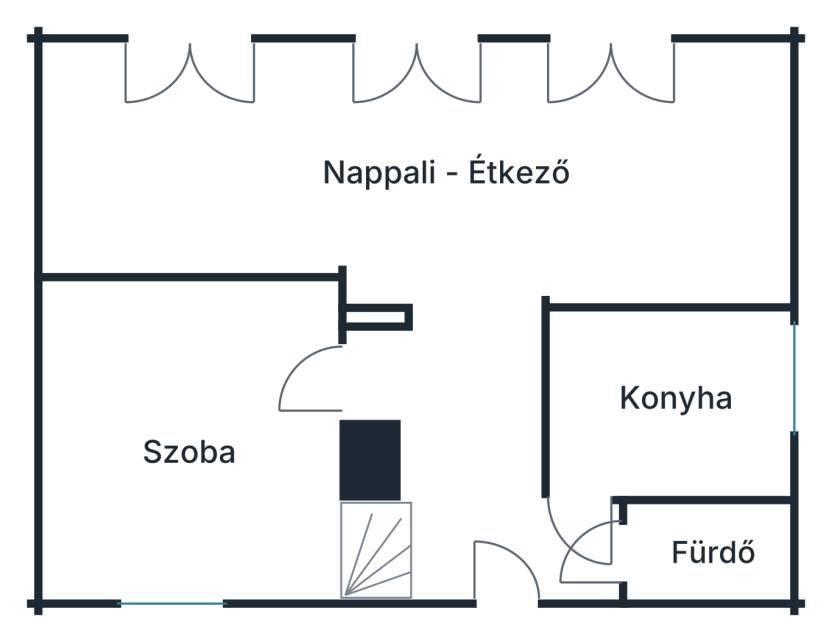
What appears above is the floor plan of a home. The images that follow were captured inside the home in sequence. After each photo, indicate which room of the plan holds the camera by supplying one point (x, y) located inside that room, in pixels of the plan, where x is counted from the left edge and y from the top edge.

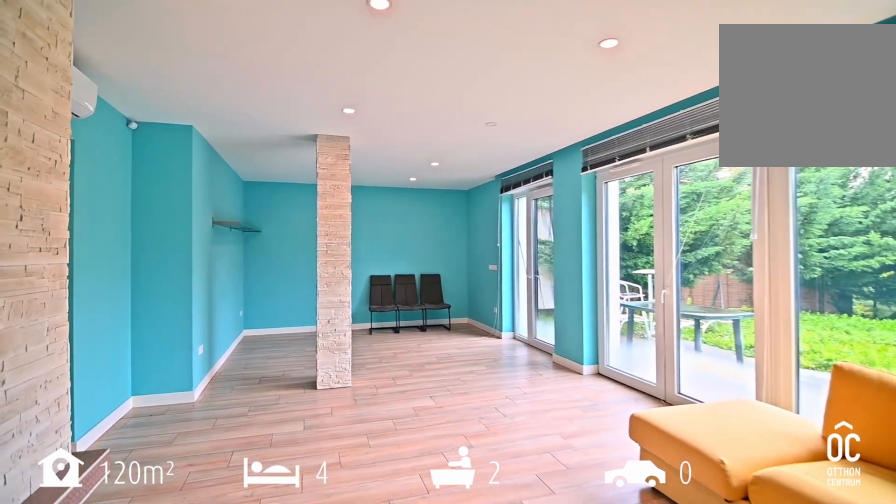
(441, 174)
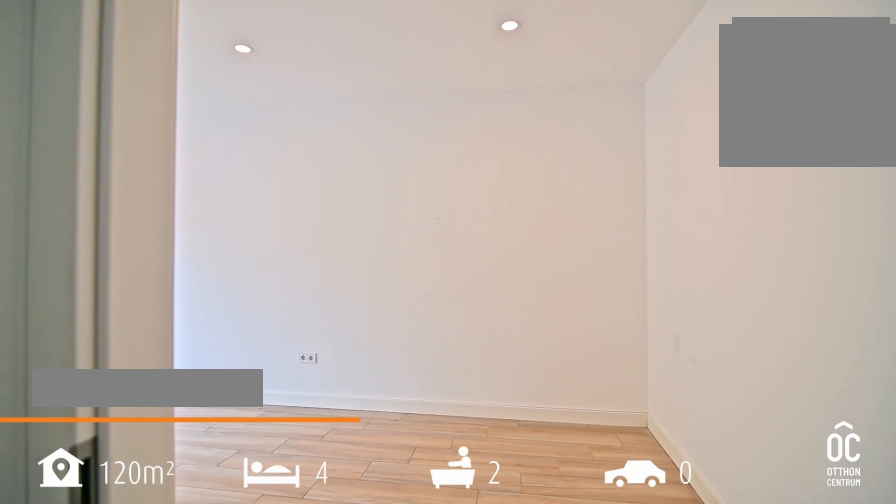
(188, 443)
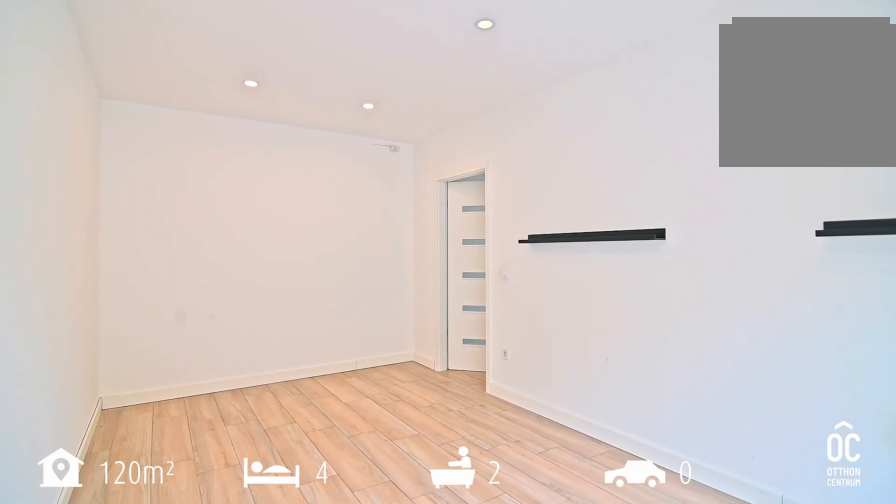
(187, 444)
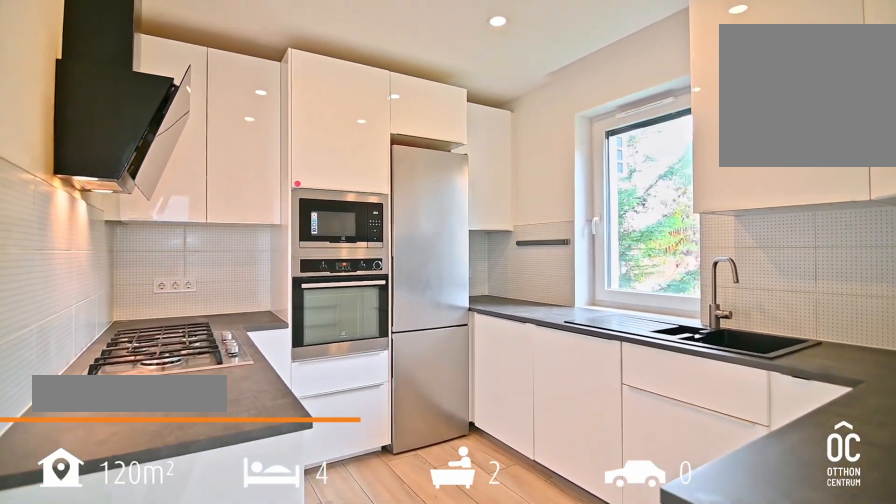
(672, 403)
